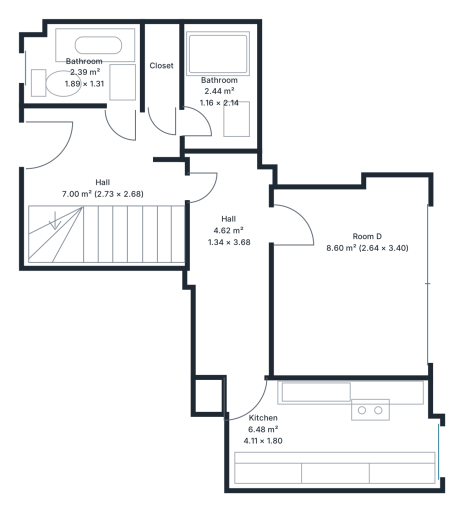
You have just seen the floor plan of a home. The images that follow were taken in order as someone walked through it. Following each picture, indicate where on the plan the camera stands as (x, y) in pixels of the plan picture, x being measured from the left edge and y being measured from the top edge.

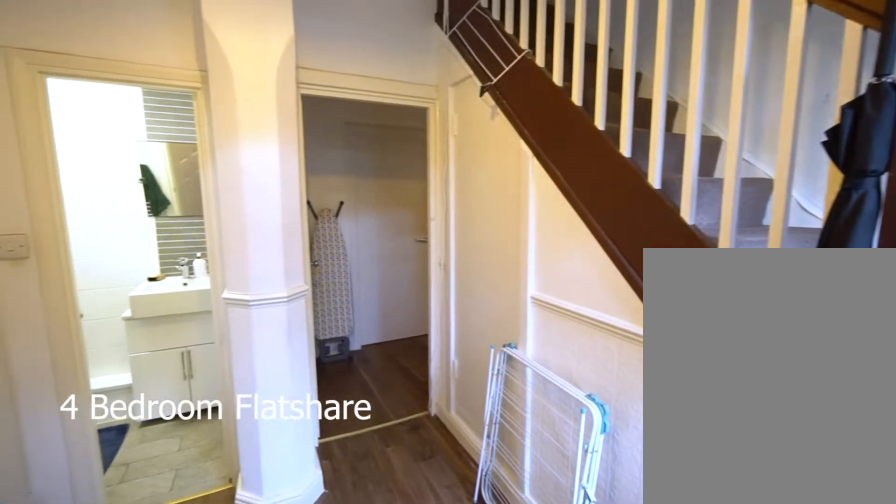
(46, 144)
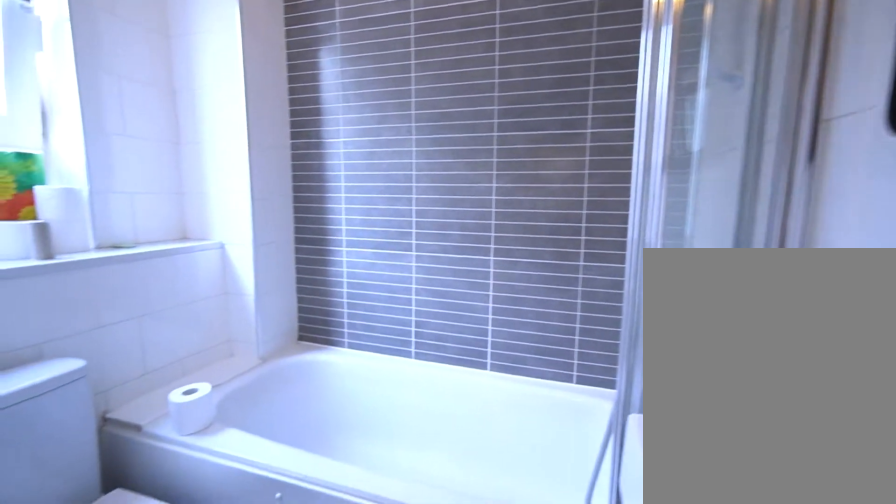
(119, 86)
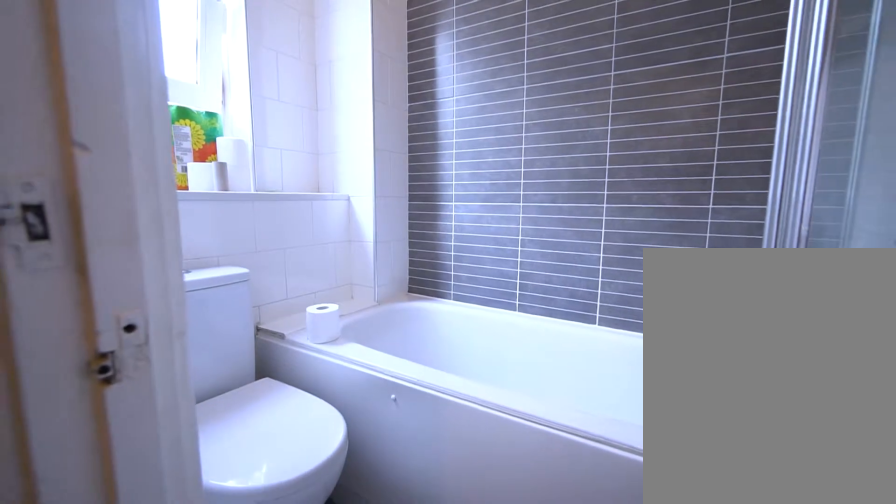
(119, 88)
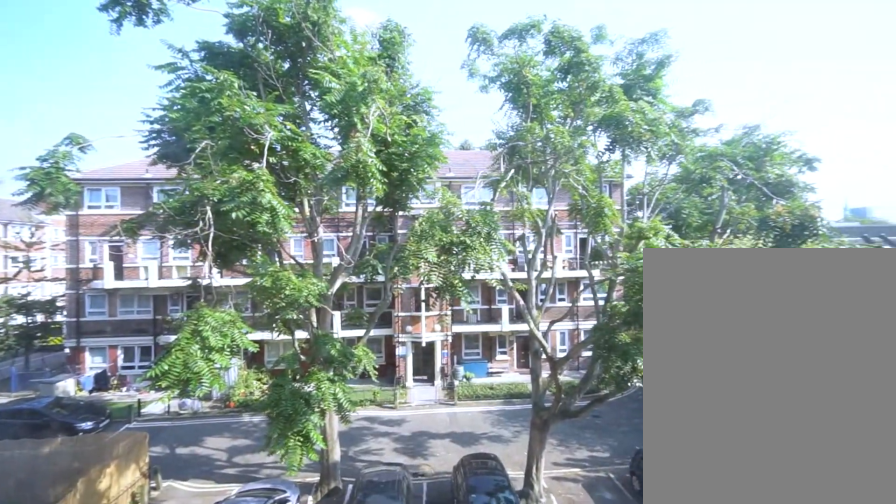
(416, 432)
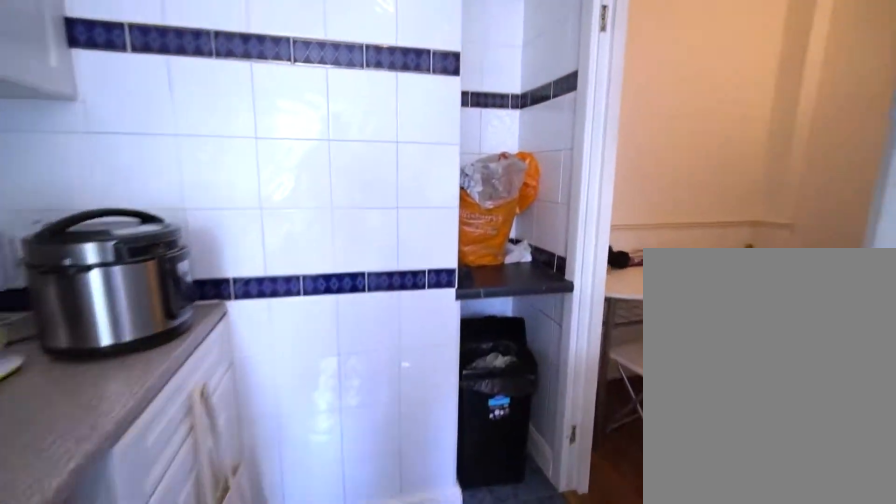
(300, 434)
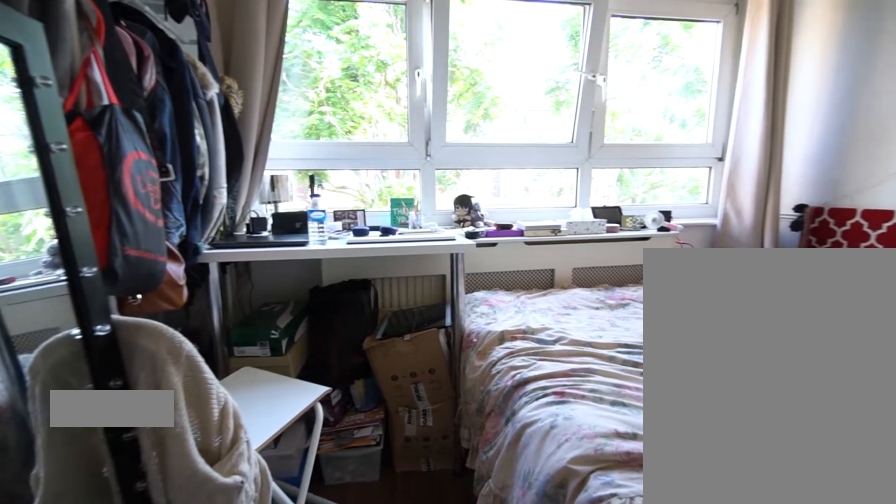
(304, 228)
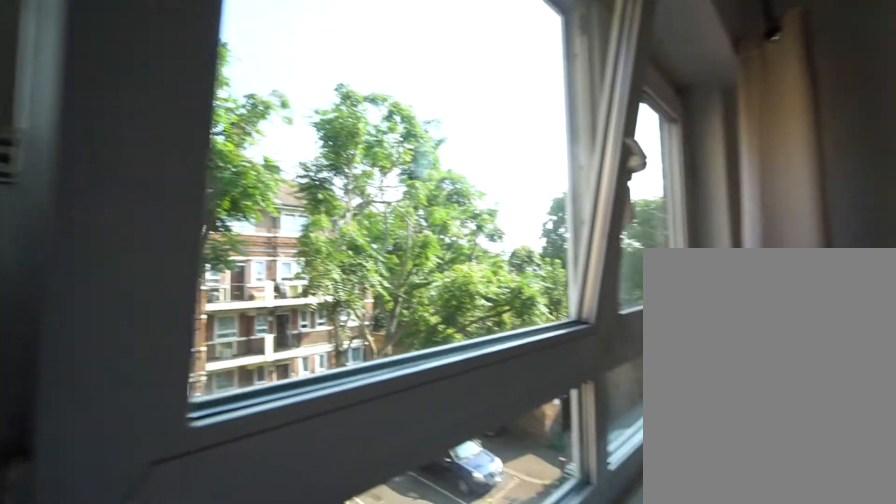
(415, 244)
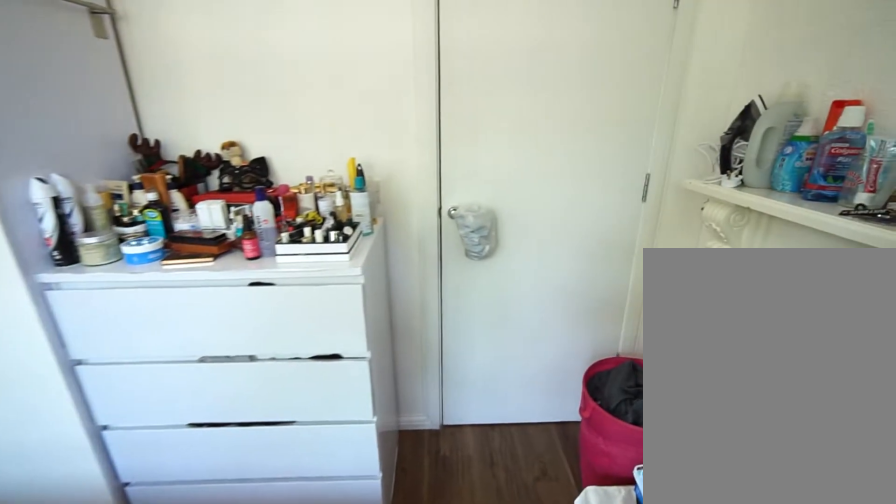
(345, 244)
